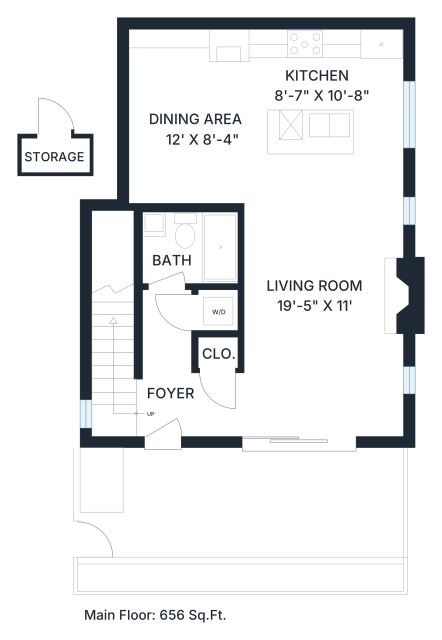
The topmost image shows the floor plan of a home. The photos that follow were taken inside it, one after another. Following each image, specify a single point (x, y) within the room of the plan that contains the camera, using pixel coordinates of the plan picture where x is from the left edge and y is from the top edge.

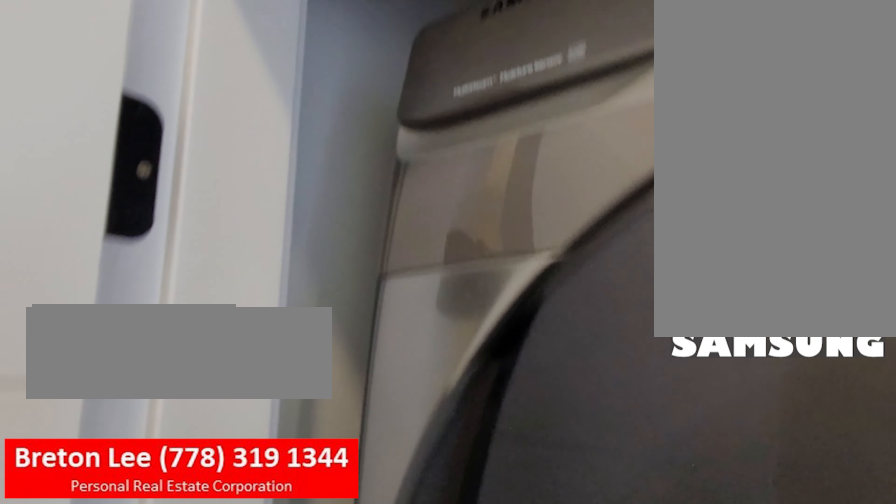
(219, 310)
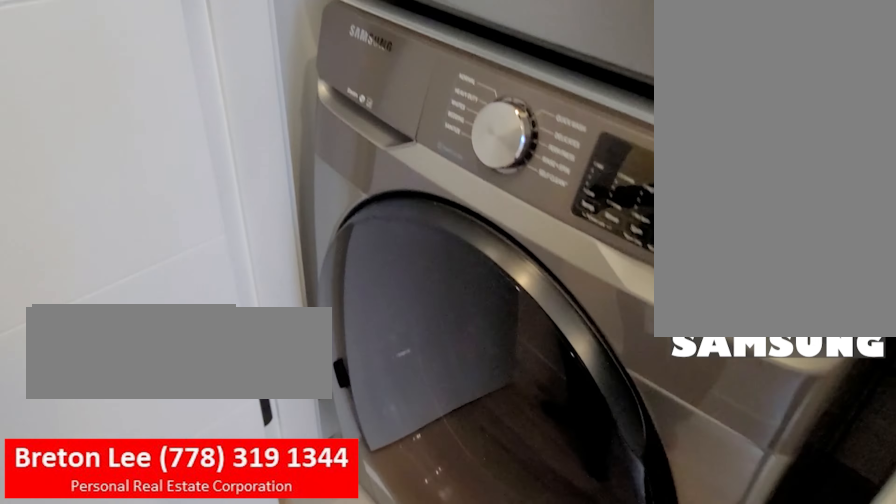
(220, 310)
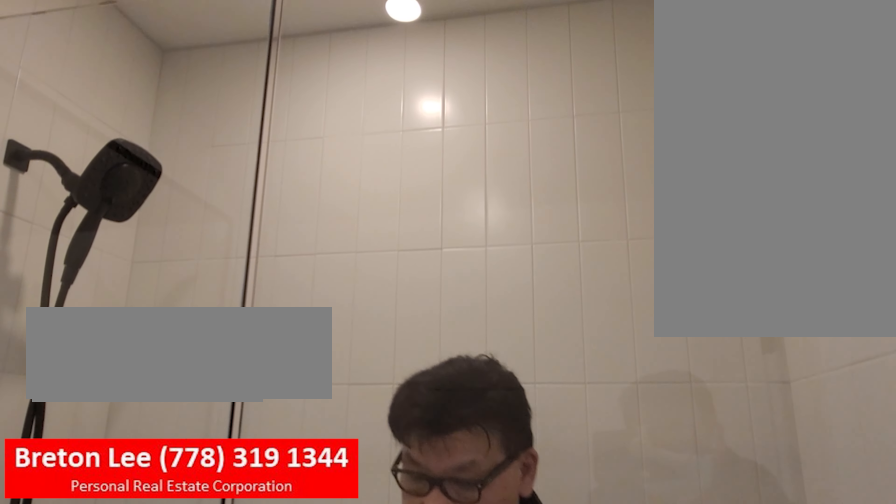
(173, 263)
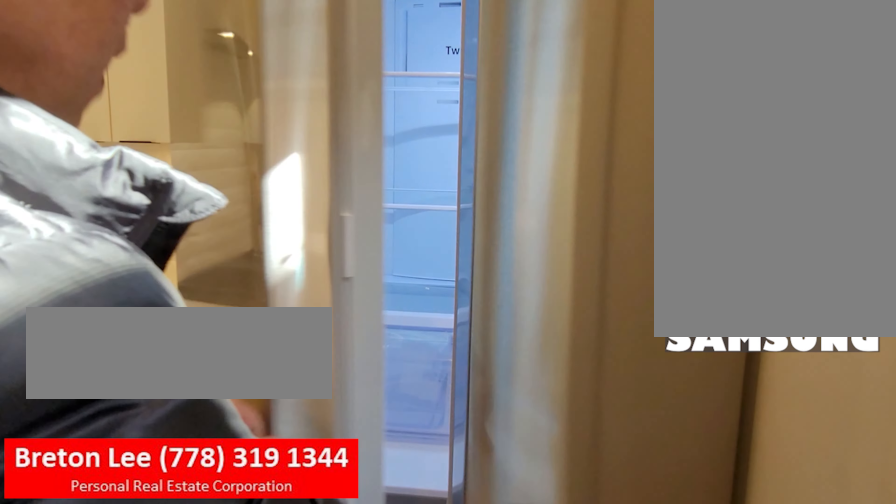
(378, 123)
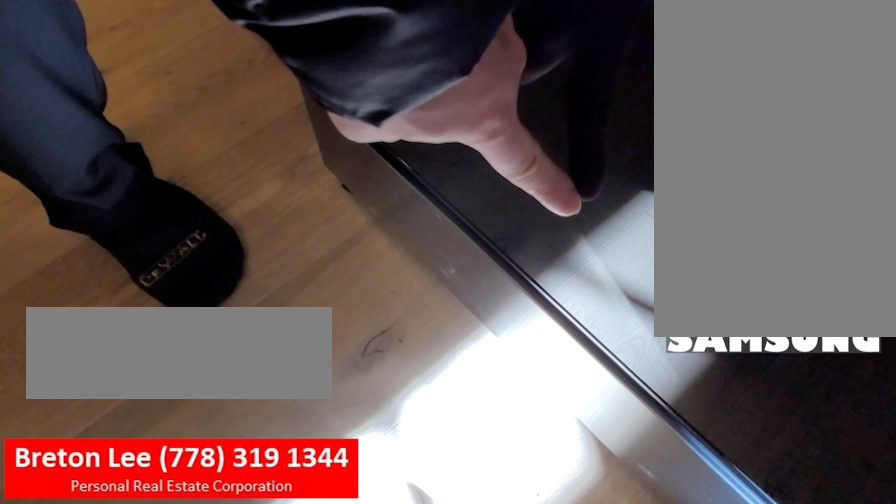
(378, 123)
